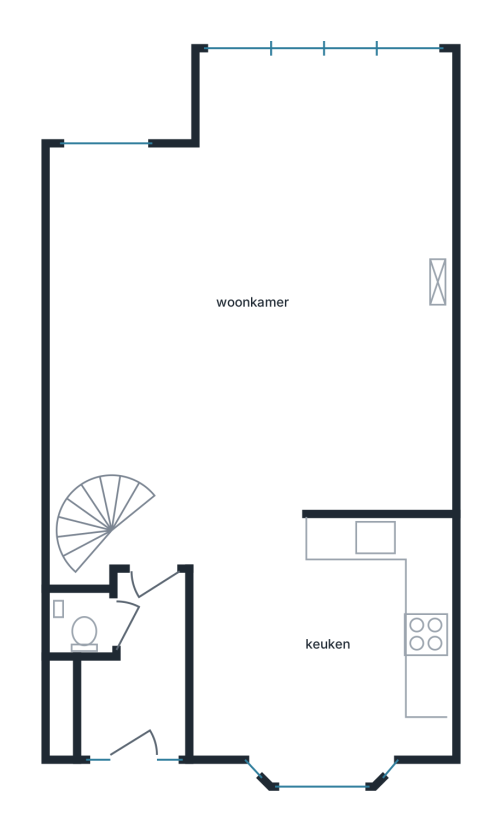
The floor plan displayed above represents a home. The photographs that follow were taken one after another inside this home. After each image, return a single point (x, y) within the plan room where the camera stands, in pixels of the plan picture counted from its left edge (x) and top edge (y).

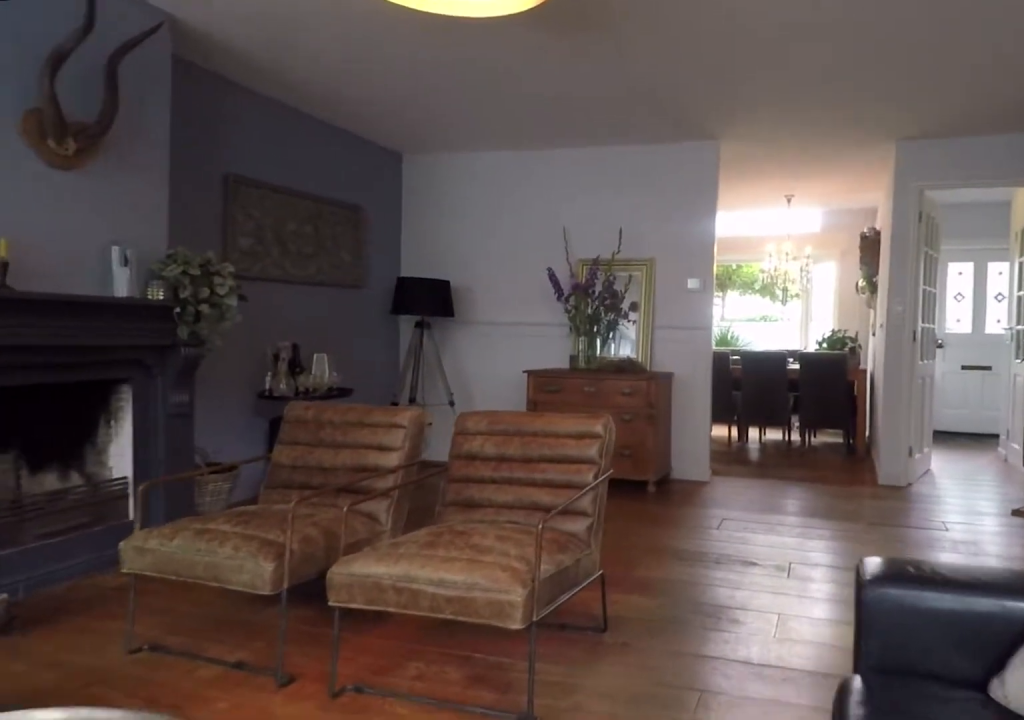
(259, 305)
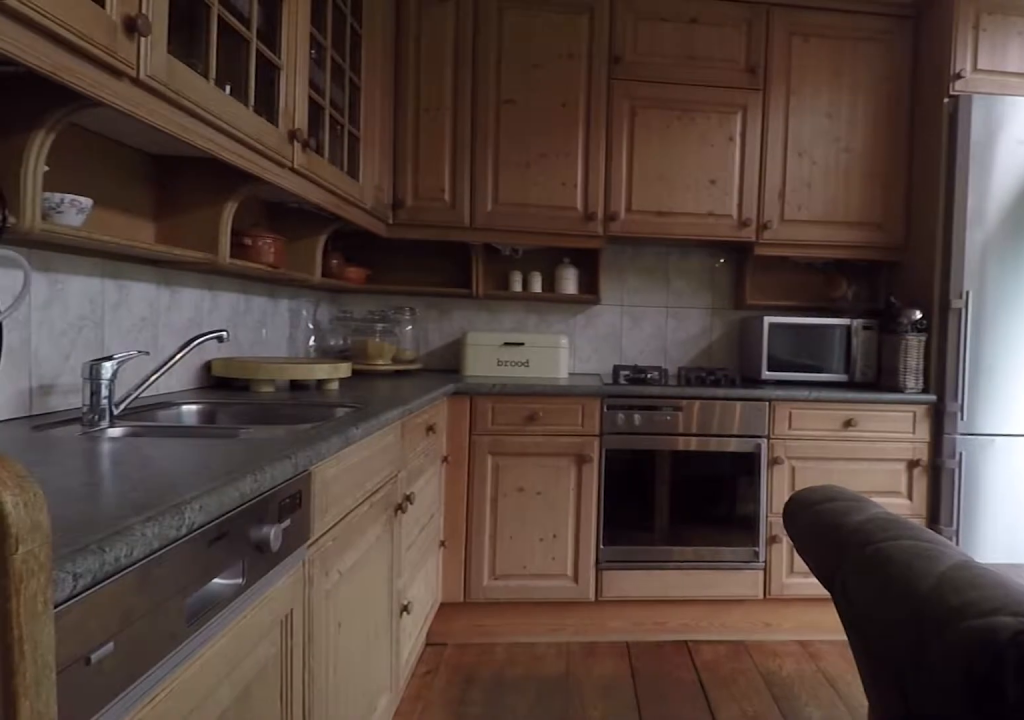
(361, 696)
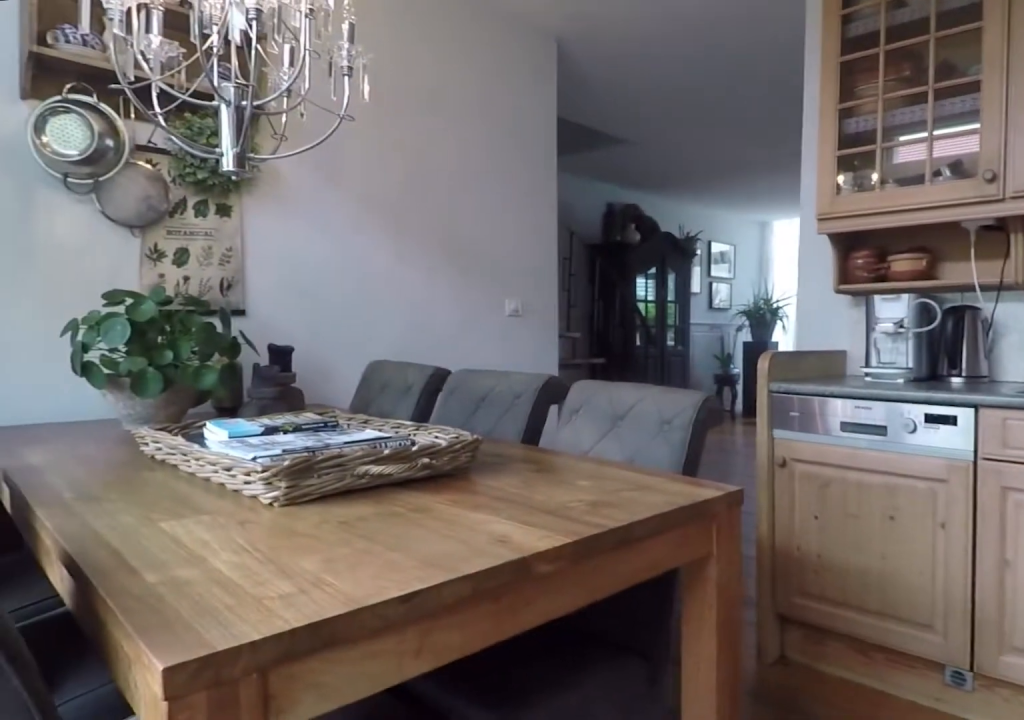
(361, 696)
